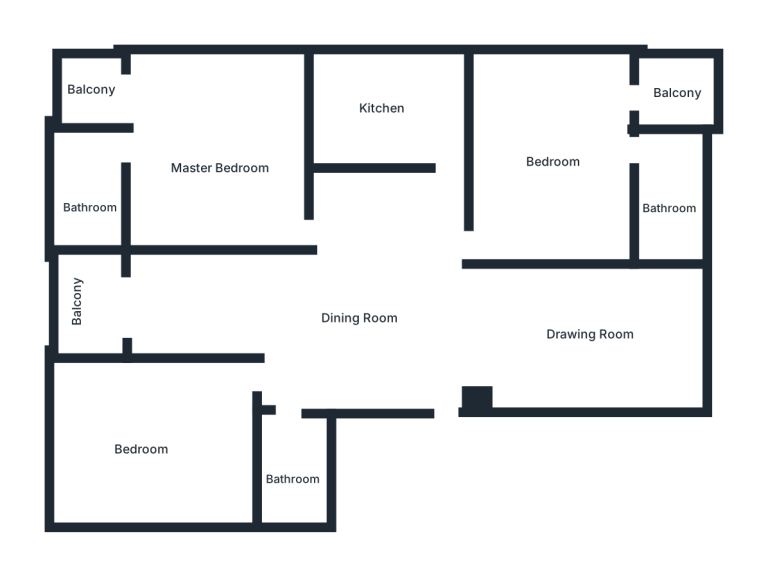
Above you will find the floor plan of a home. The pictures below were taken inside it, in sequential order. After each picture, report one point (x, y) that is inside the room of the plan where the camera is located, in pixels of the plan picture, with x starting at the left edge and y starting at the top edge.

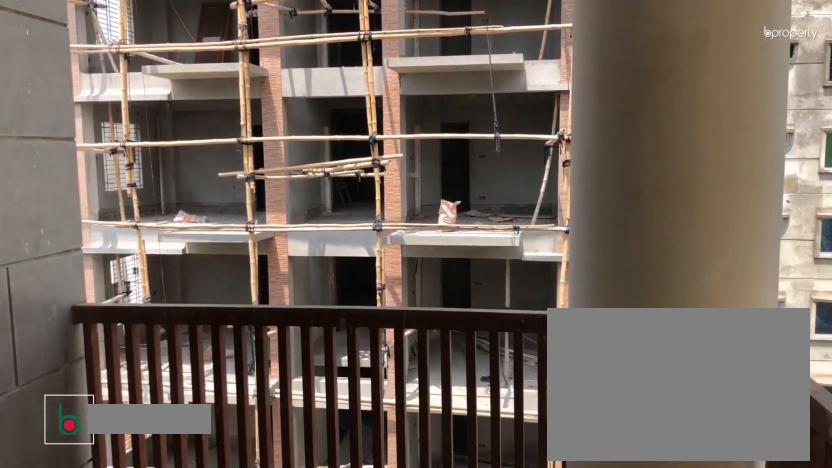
(98, 90)
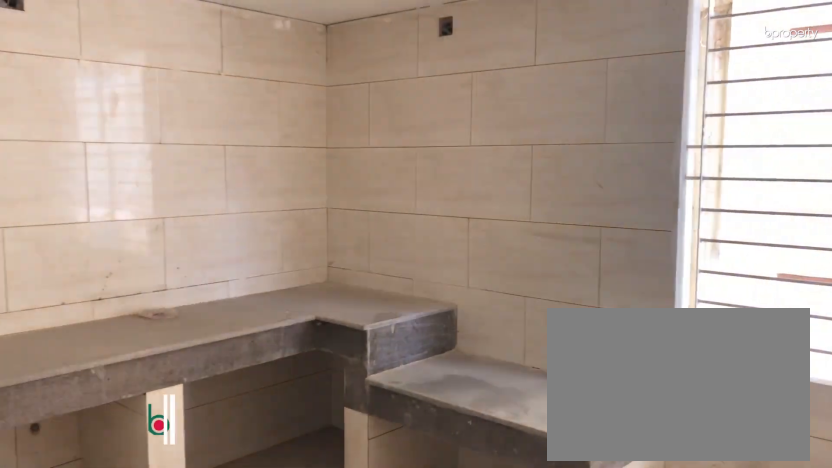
(377, 103)
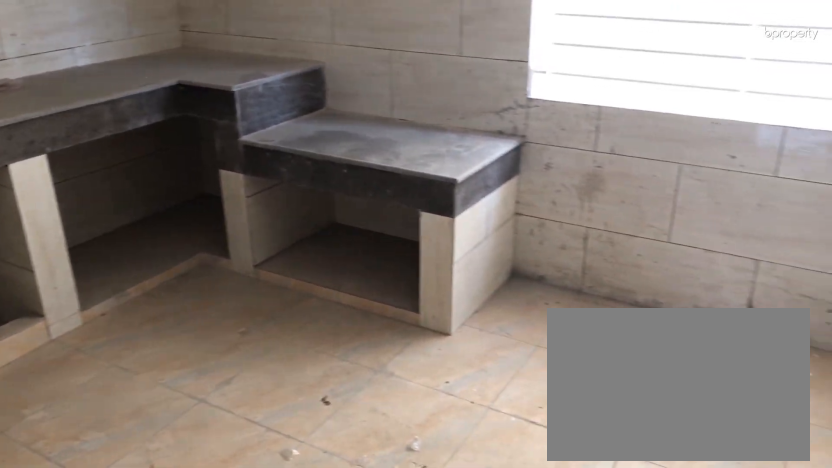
(377, 103)
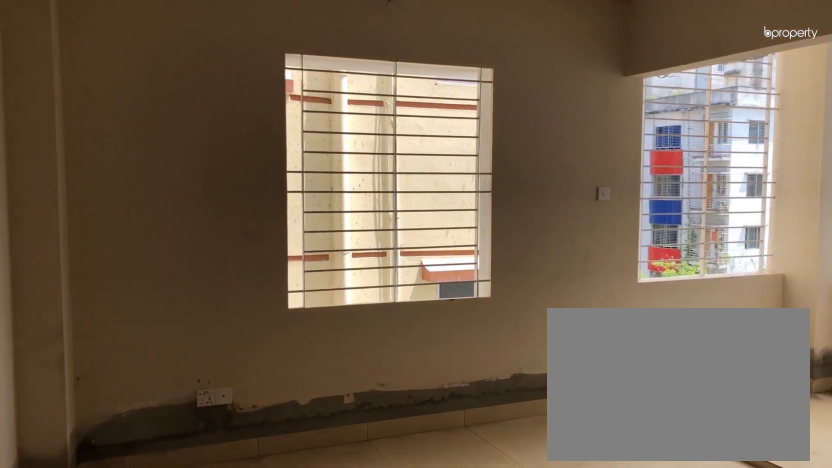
(552, 147)
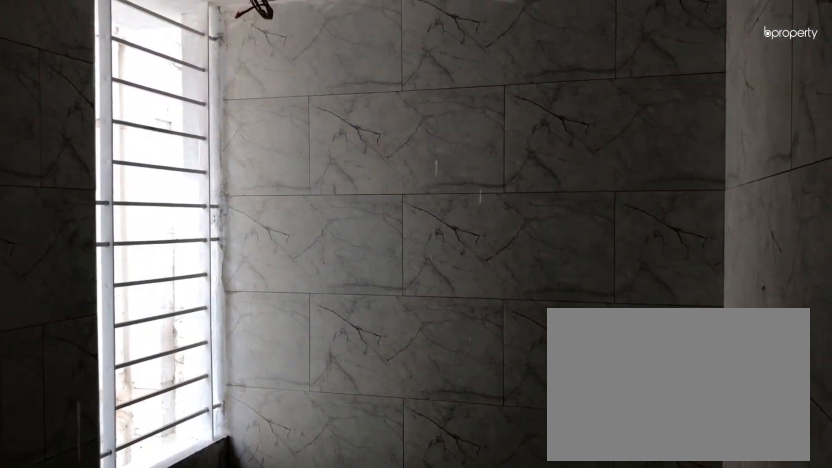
(663, 200)
